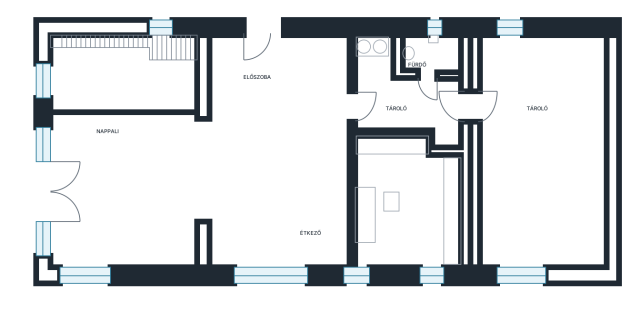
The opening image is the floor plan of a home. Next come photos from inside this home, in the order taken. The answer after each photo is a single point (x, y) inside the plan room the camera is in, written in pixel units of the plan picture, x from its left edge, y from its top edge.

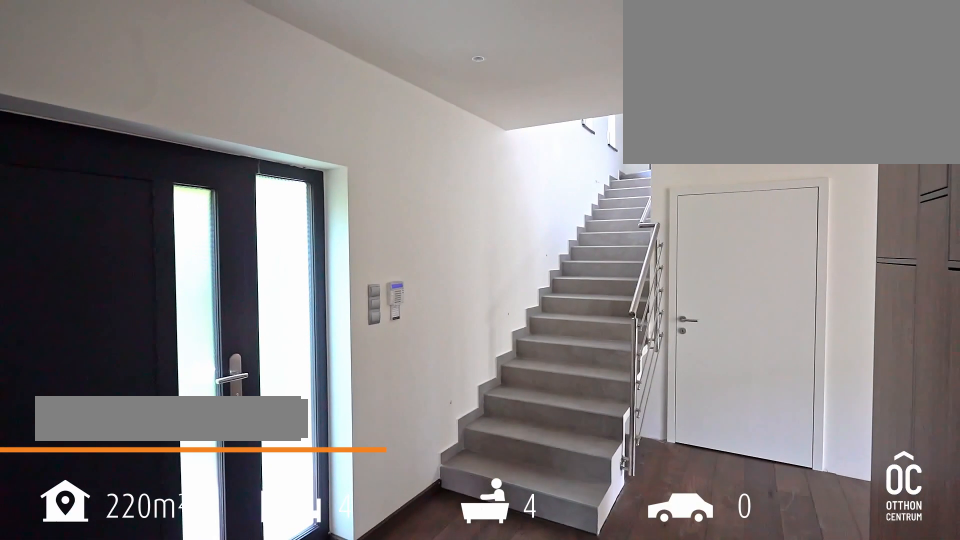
(273, 76)
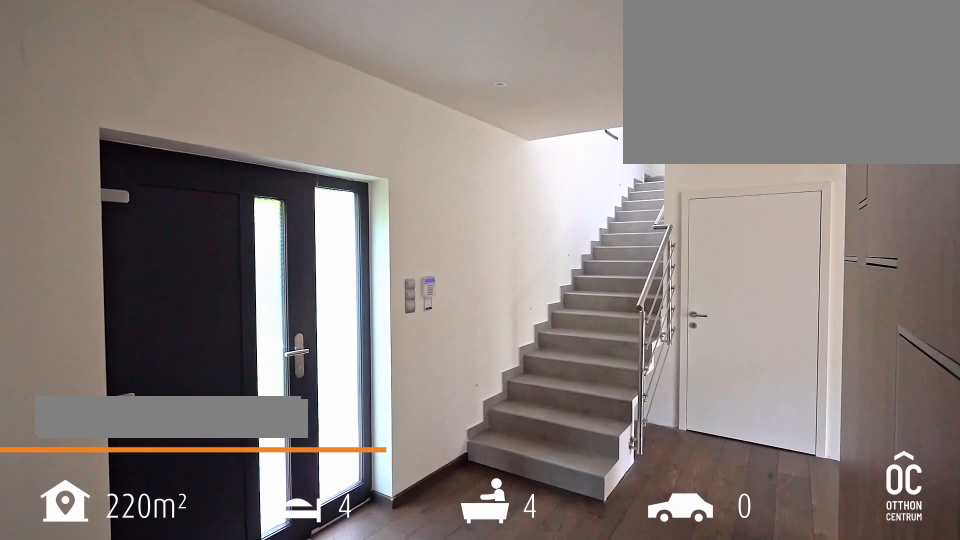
(273, 76)
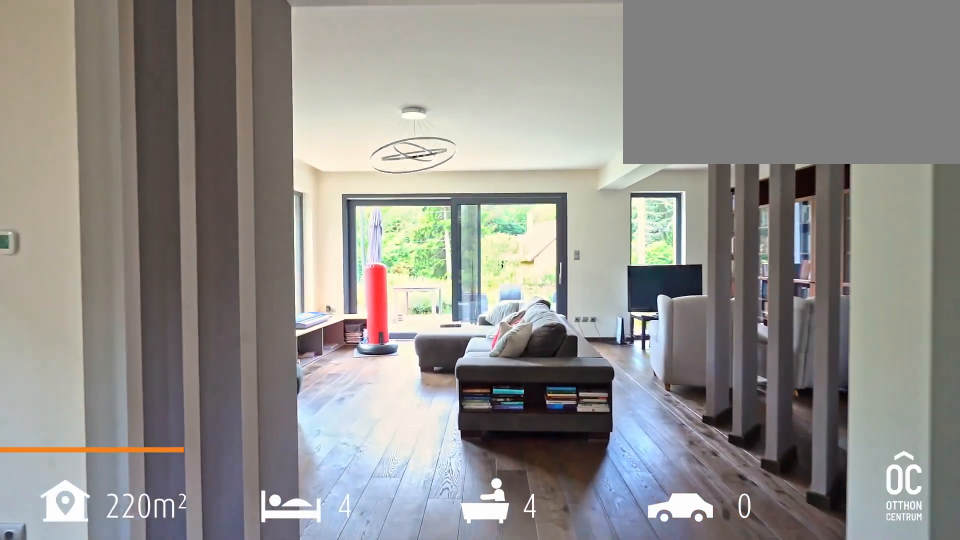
(124, 167)
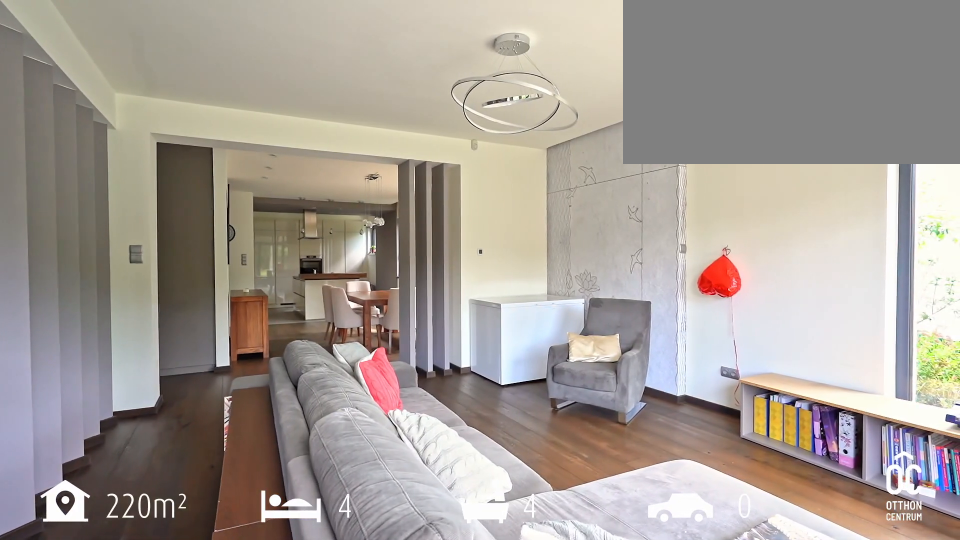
(124, 167)
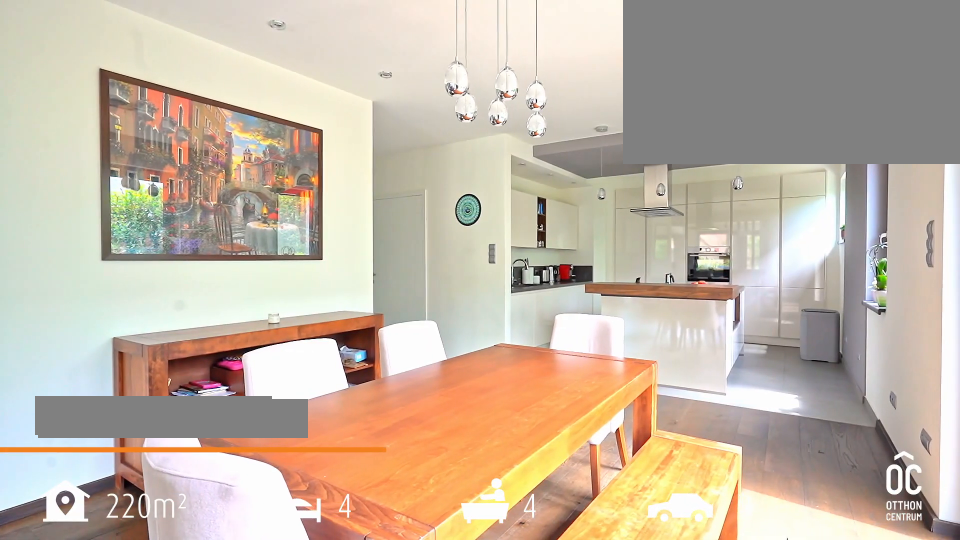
(277, 205)
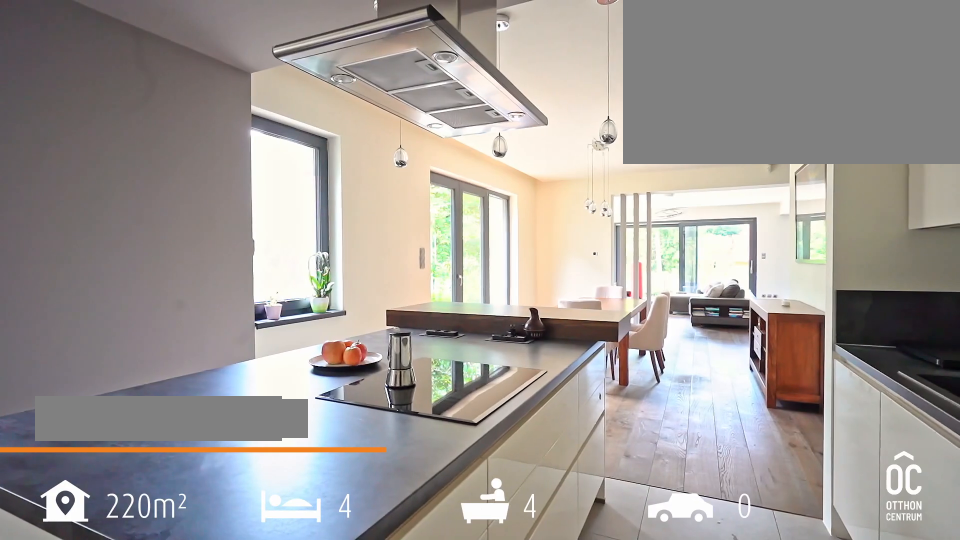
(400, 207)
